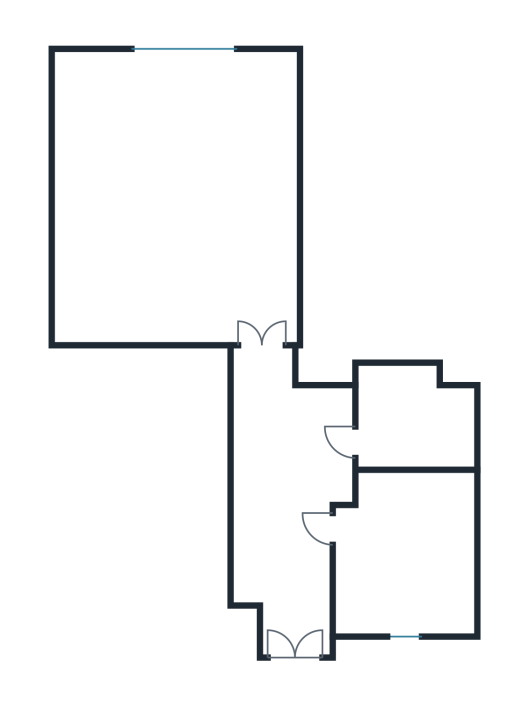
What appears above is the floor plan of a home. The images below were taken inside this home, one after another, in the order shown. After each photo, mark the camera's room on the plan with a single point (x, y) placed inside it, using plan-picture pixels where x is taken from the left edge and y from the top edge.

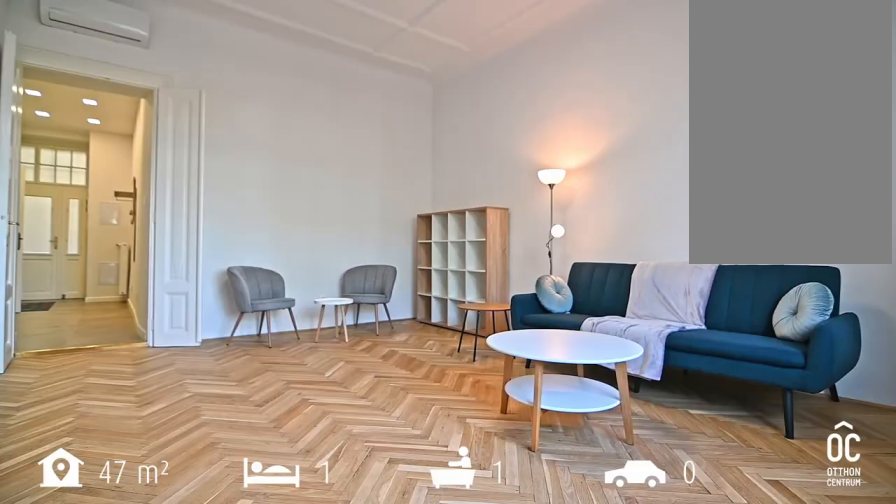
(174, 202)
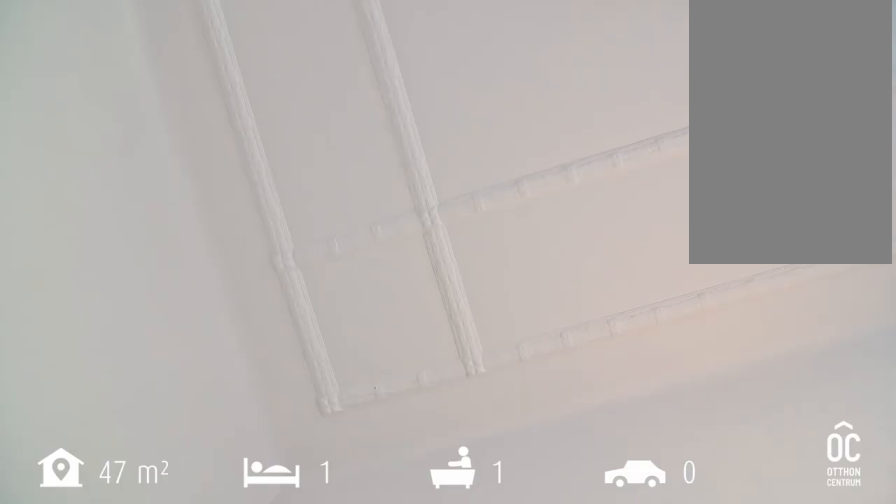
(174, 202)
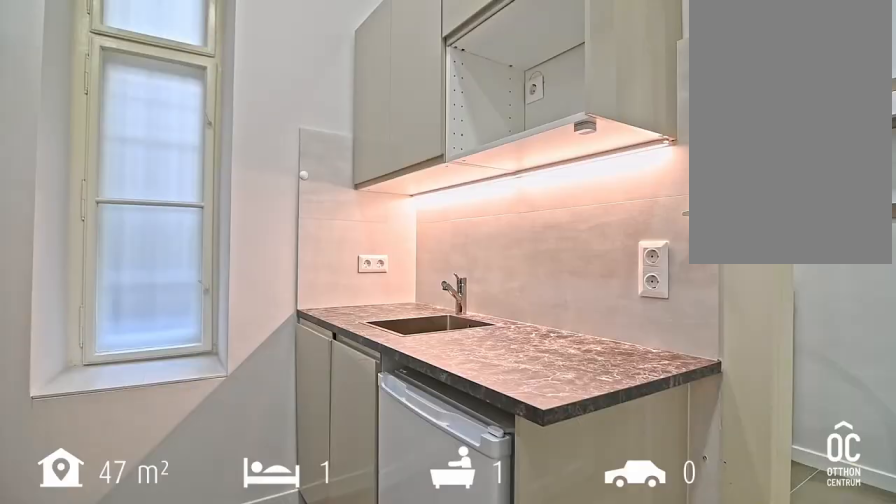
(407, 552)
